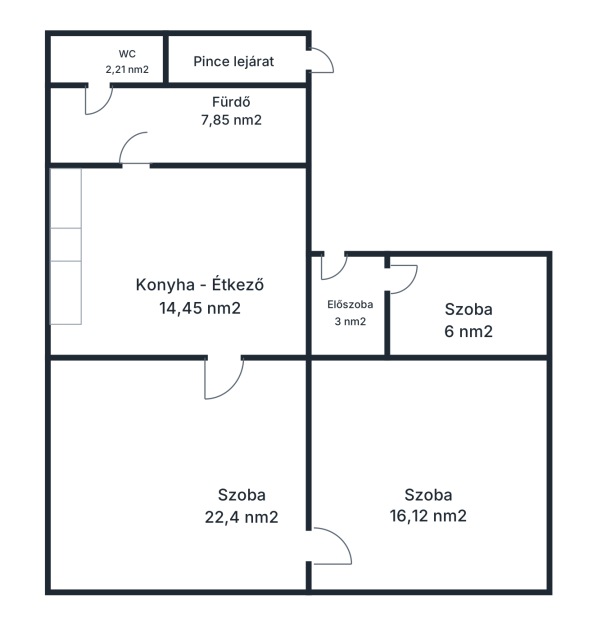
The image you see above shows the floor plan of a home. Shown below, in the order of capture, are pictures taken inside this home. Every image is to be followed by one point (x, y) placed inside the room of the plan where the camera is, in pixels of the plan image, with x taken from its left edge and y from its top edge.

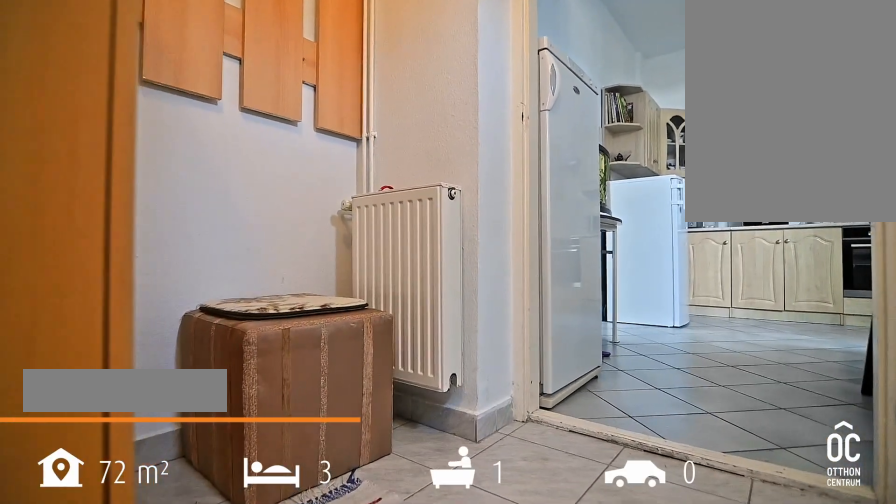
(346, 308)
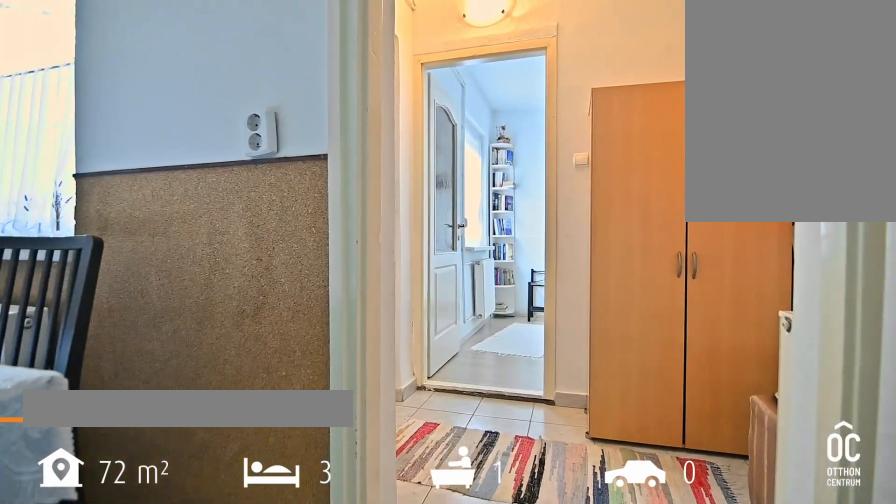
(346, 307)
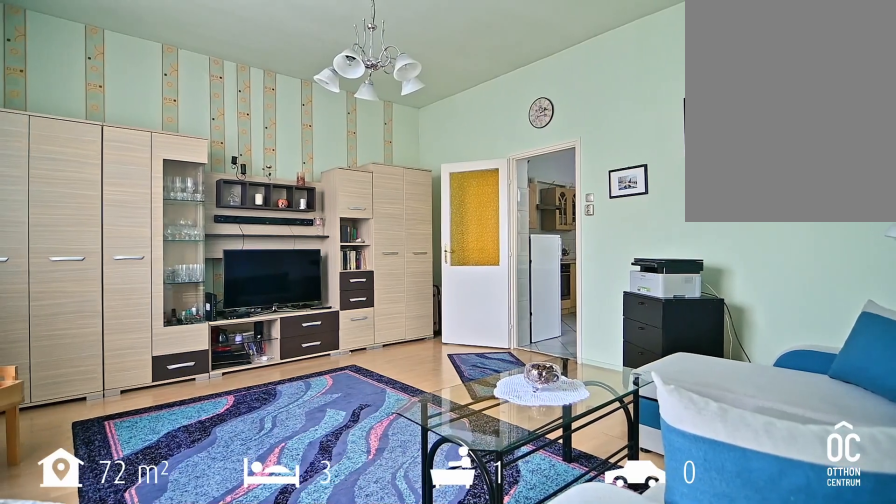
(179, 478)
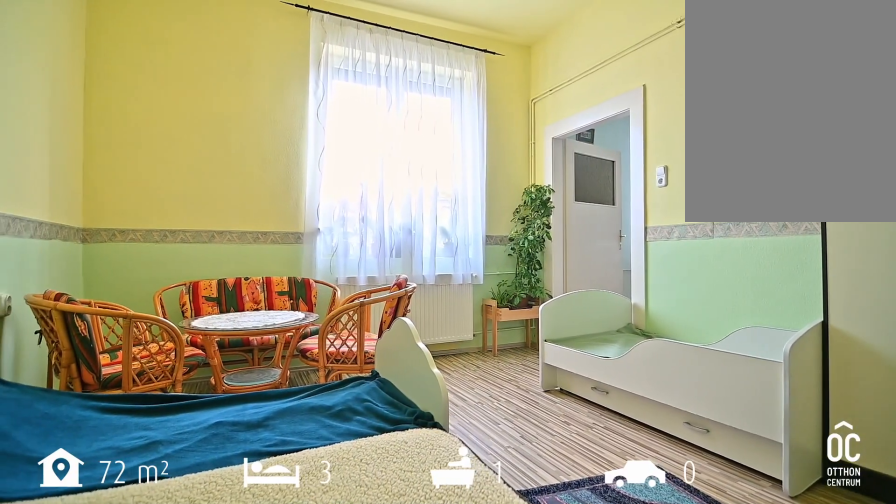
(434, 480)
